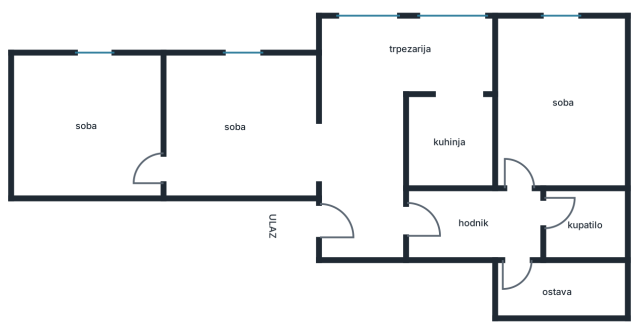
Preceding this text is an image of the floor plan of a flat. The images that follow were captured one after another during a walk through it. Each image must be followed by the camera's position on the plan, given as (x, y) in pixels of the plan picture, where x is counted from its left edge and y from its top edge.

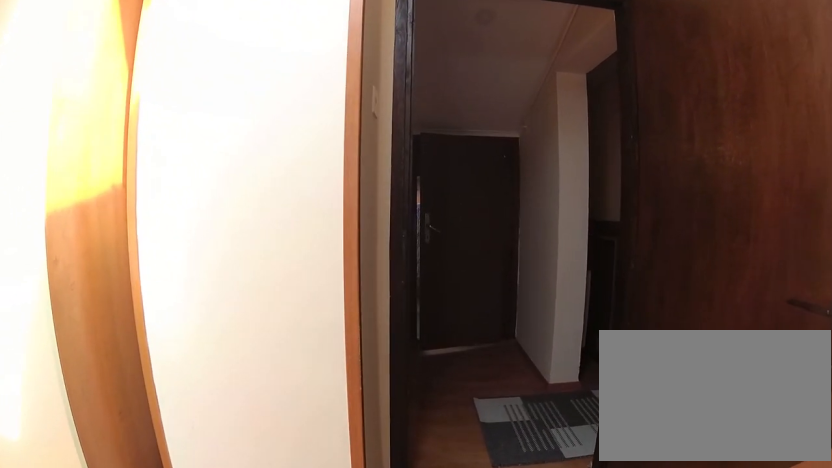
(527, 100)
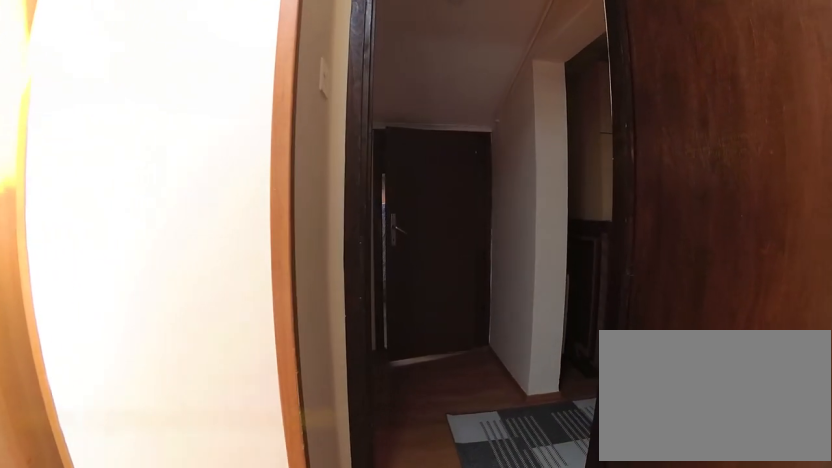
(527, 109)
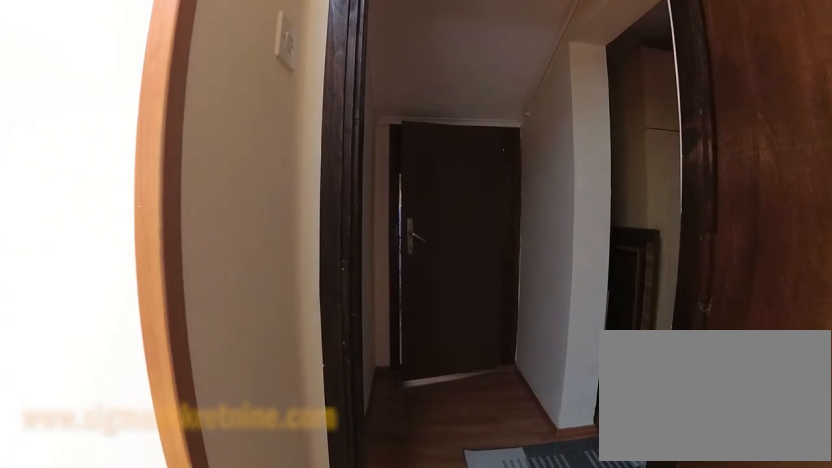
(527, 120)
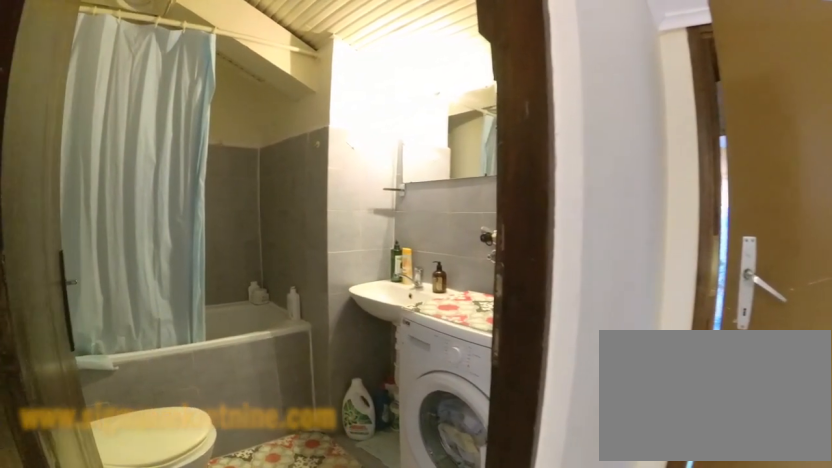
(521, 192)
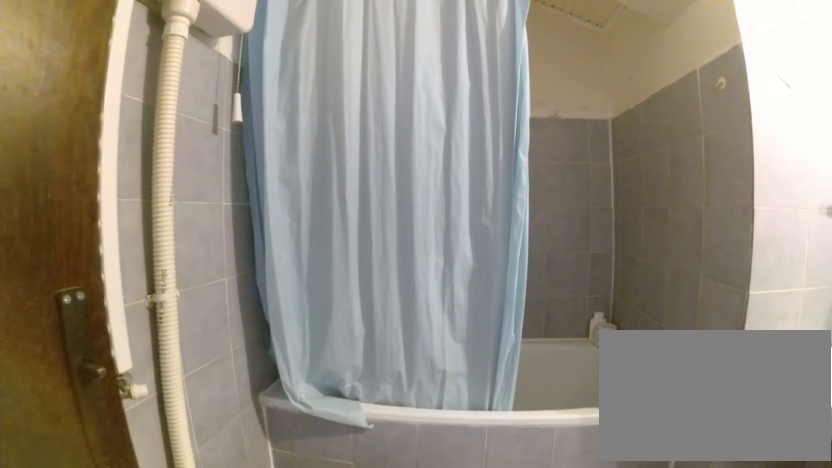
(557, 224)
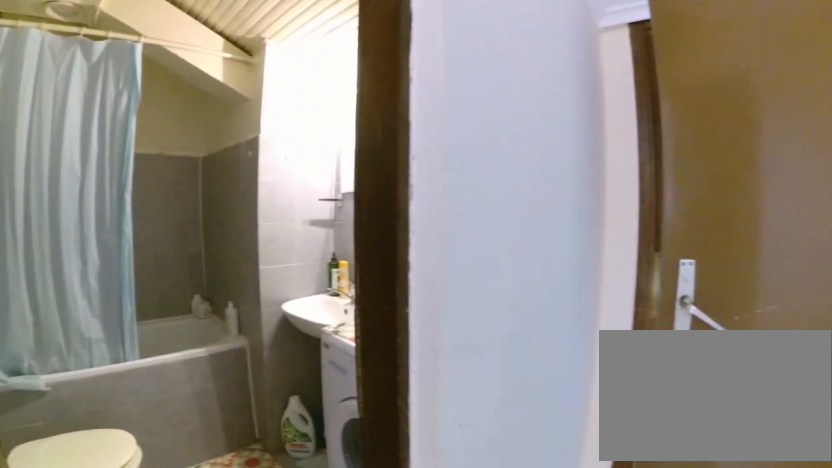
(519, 215)
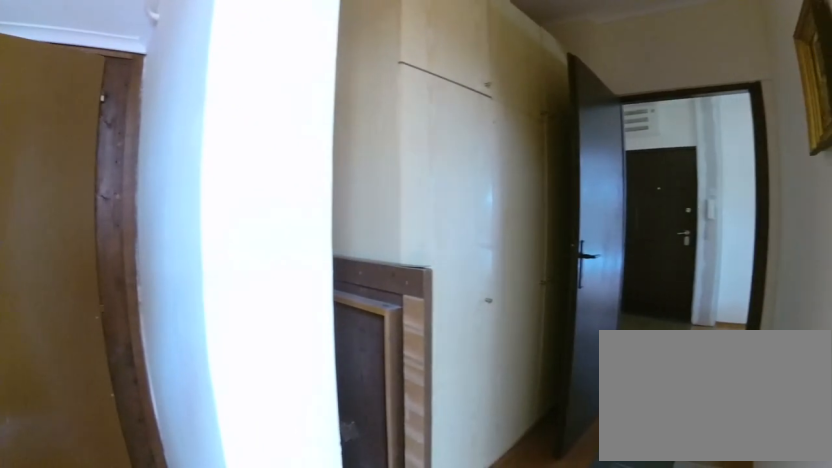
(526, 216)
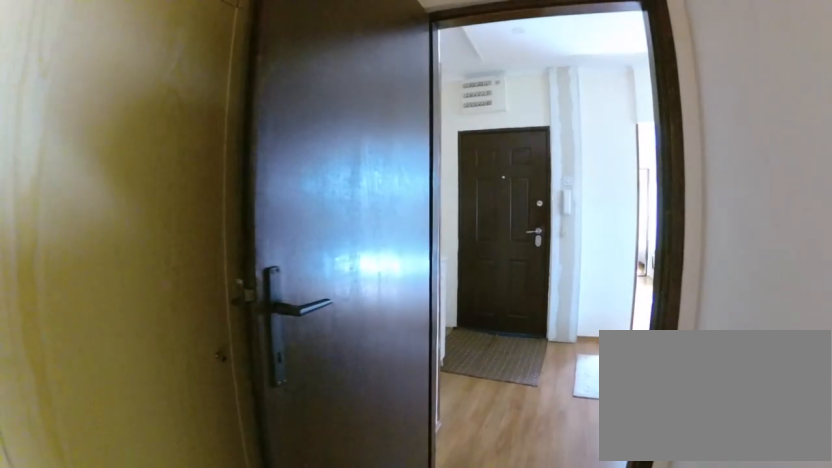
(483, 226)
